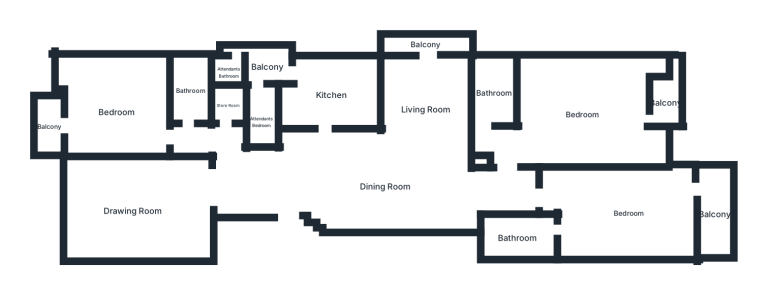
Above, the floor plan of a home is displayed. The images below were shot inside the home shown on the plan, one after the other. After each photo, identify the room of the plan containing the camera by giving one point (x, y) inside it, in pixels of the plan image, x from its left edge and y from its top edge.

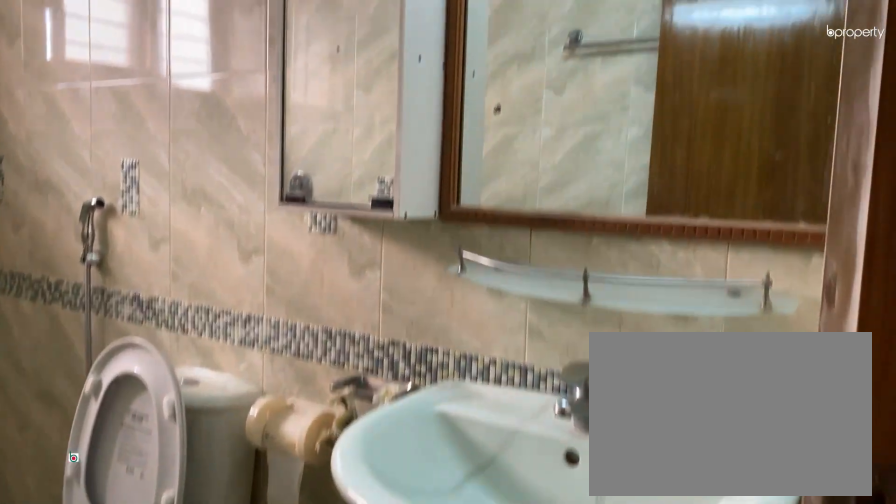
(191, 91)
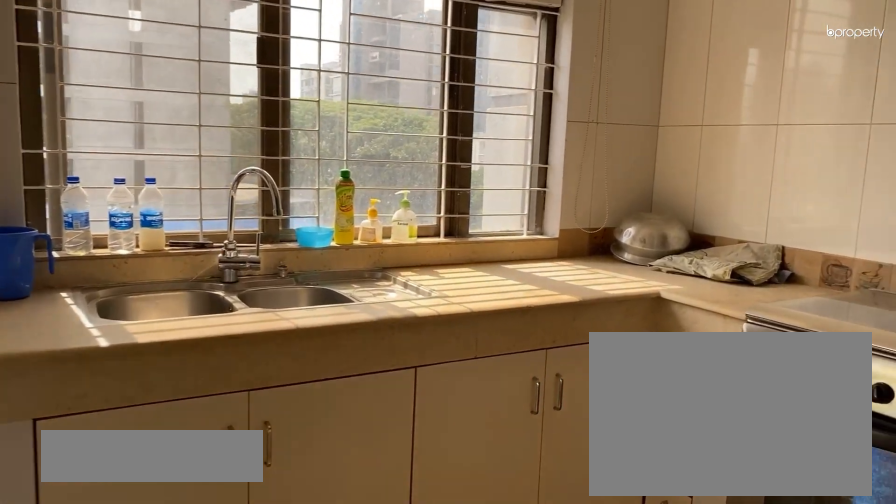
(331, 95)
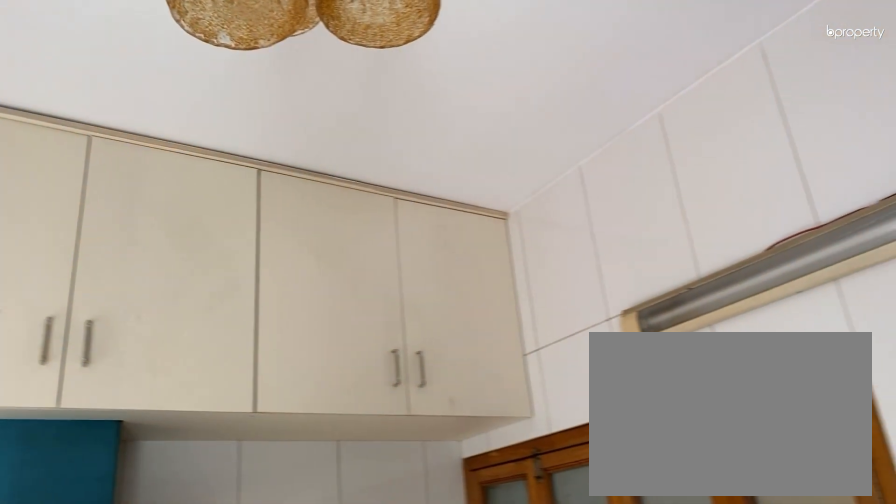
(331, 95)
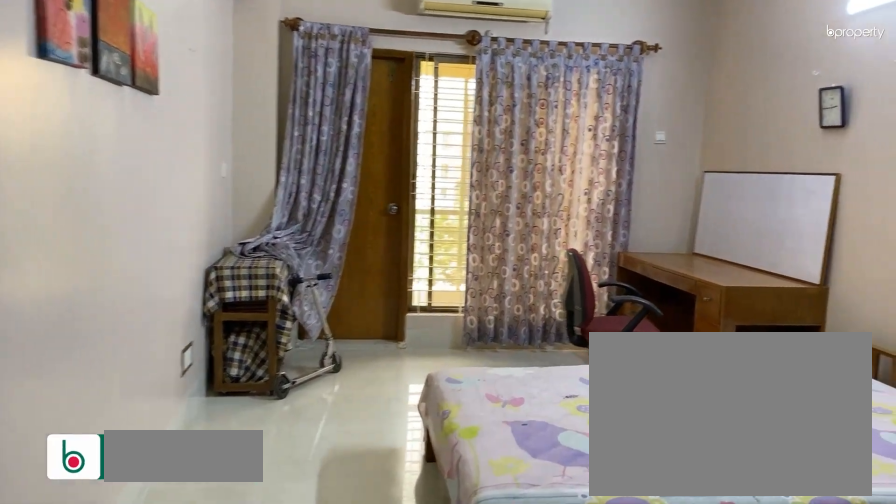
(629, 213)
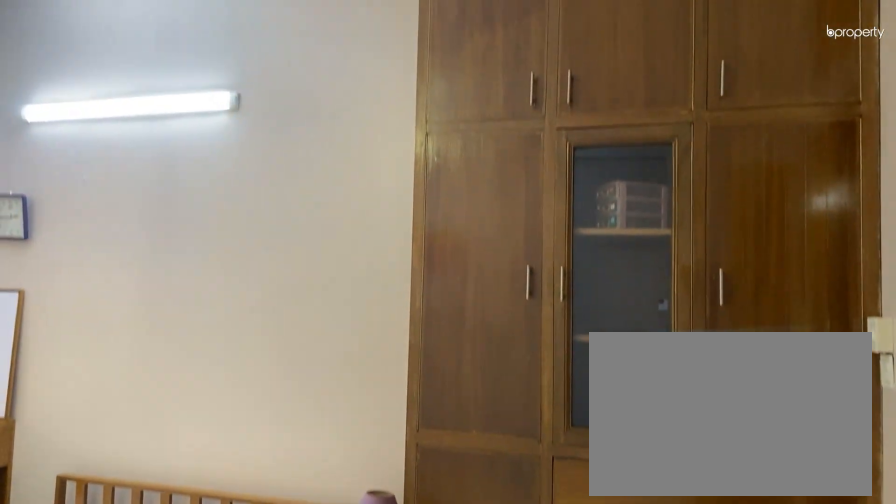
(629, 213)
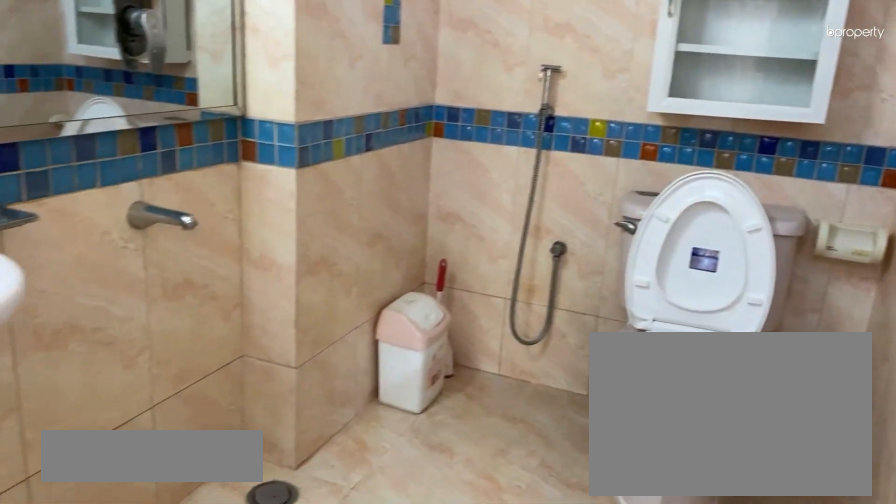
(517, 239)
